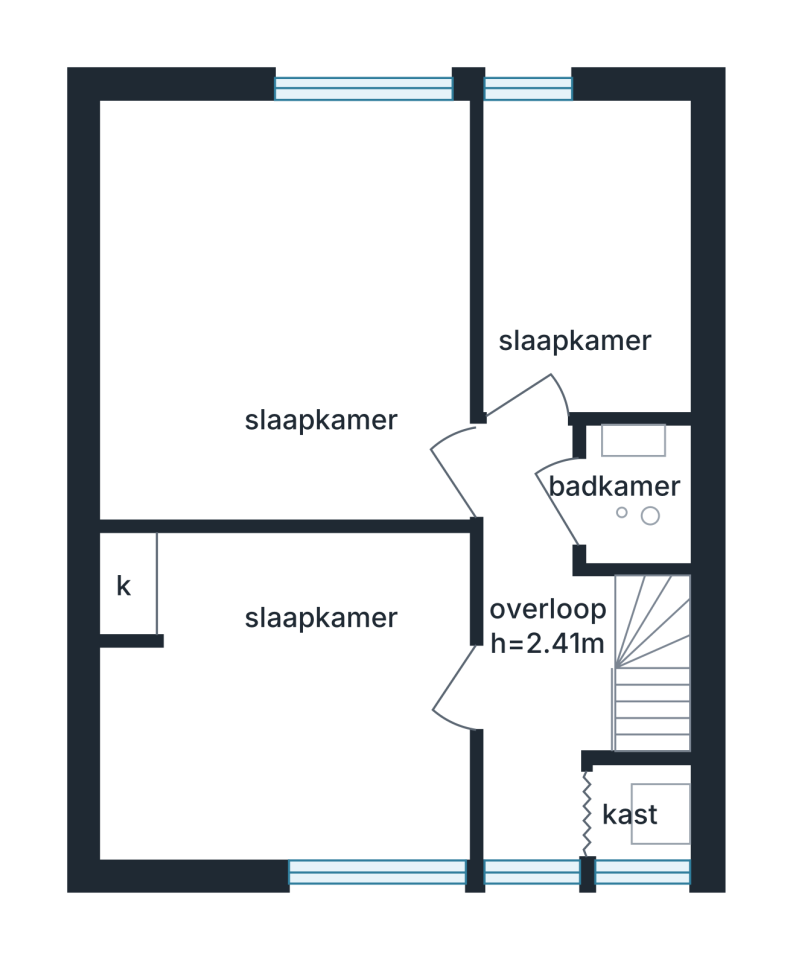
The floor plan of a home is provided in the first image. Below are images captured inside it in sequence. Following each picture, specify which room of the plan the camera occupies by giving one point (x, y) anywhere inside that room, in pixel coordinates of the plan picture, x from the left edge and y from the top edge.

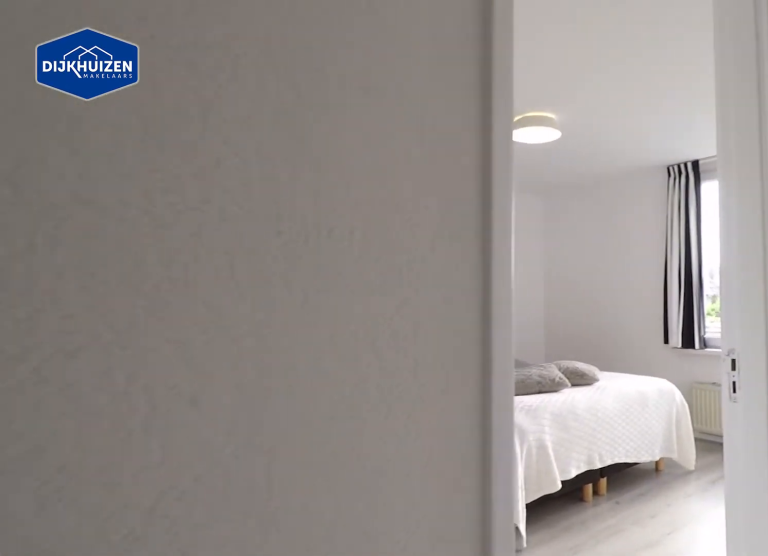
(536, 645)
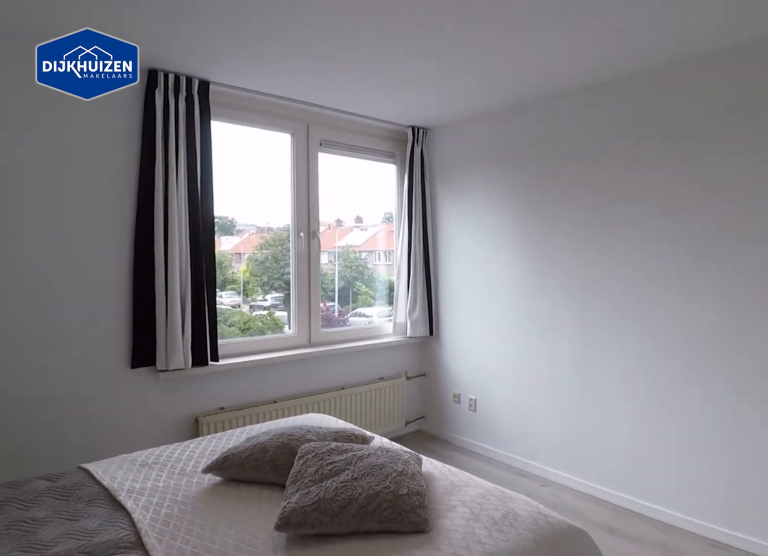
(341, 500)
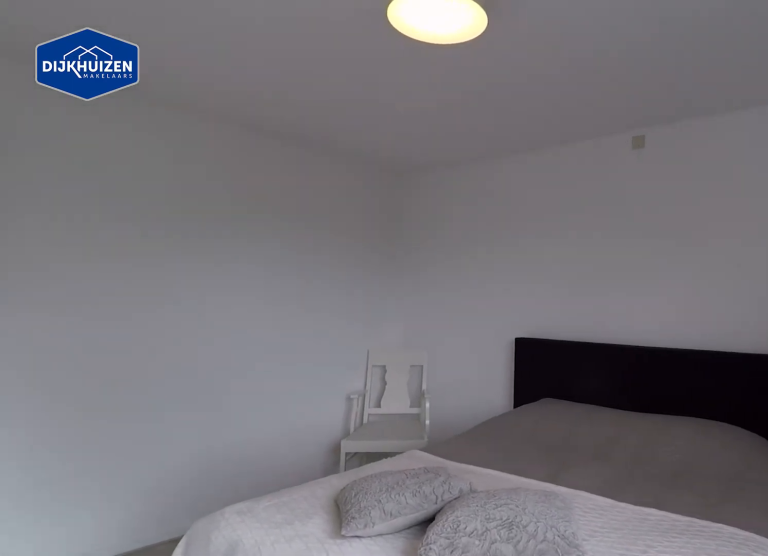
(341, 500)
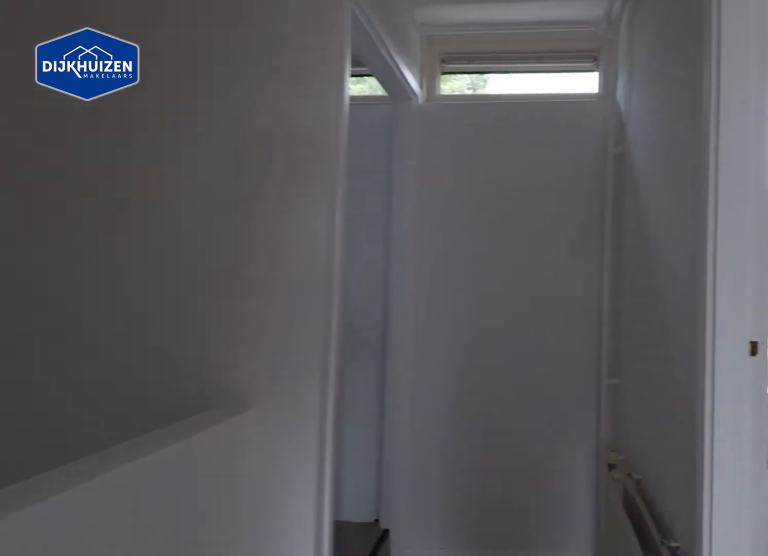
(537, 645)
